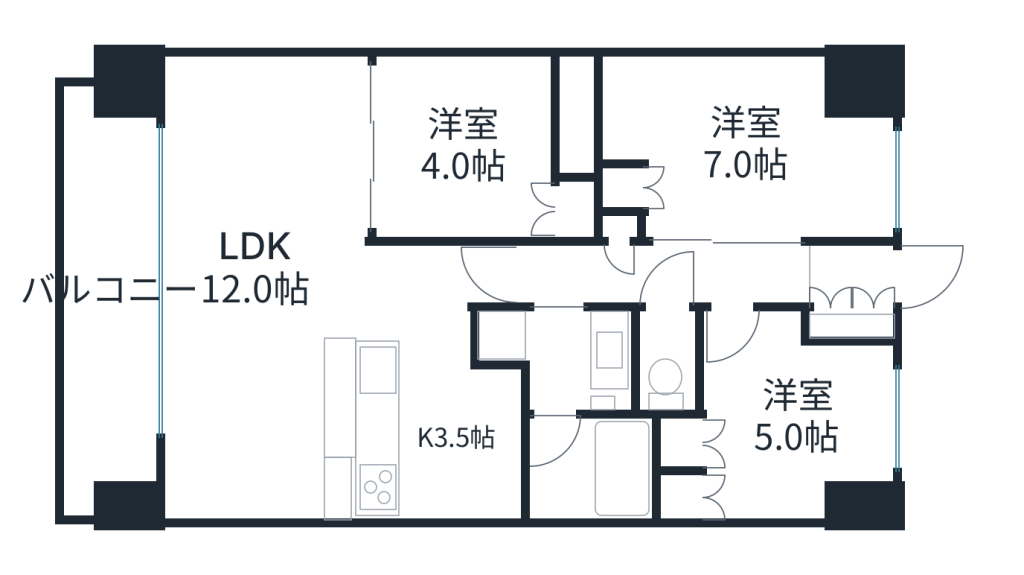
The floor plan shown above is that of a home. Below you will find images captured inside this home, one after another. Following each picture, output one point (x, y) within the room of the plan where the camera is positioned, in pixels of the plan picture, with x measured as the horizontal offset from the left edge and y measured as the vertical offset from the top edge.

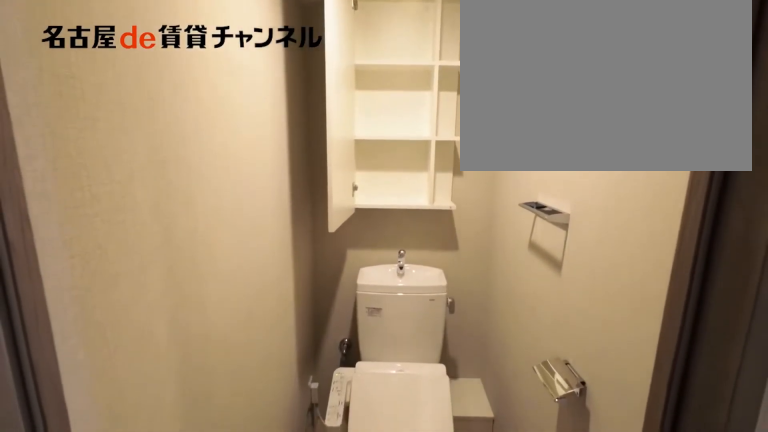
(669, 364)
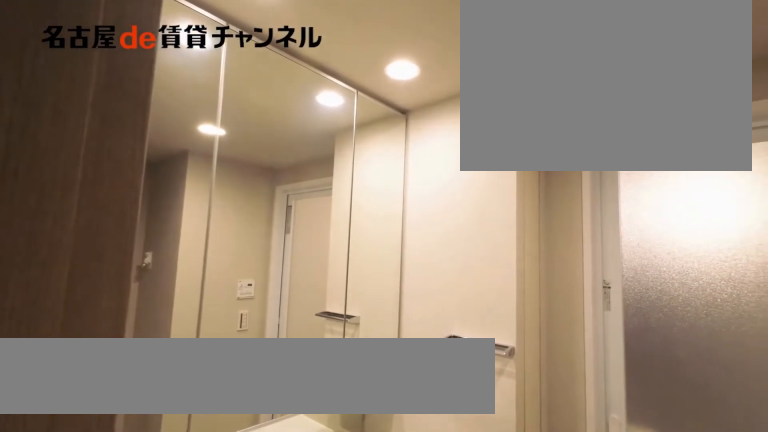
(563, 356)
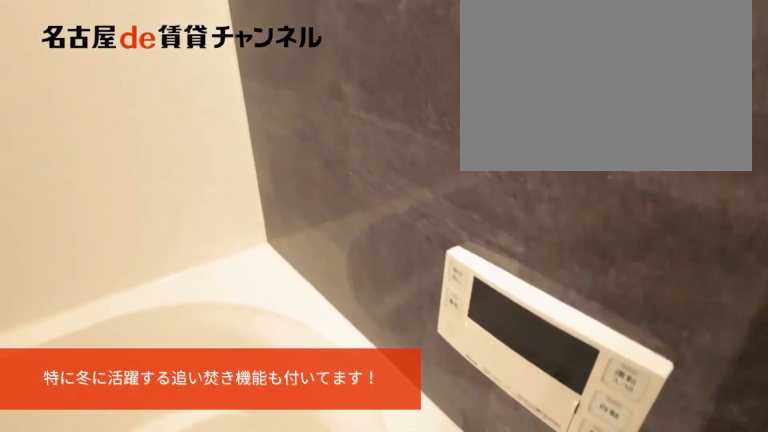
(584, 467)
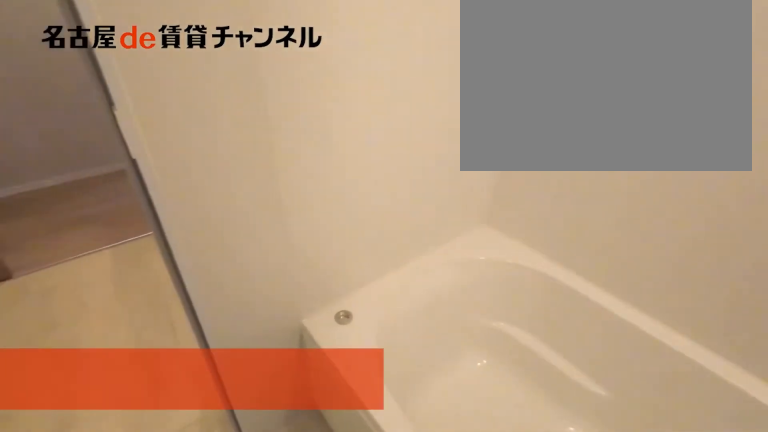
(584, 467)
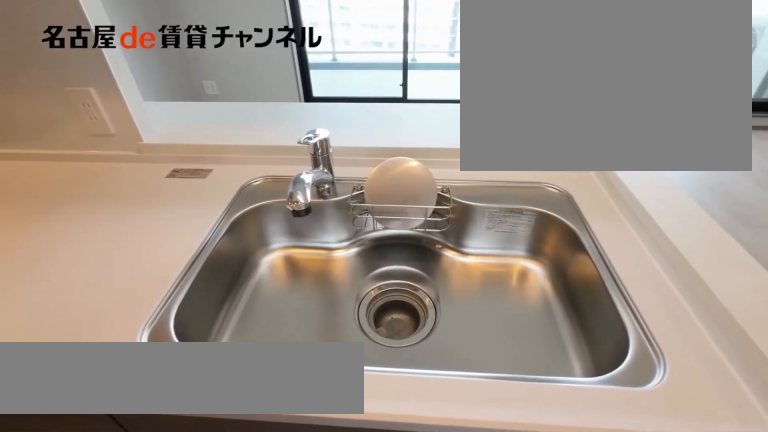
(392, 428)
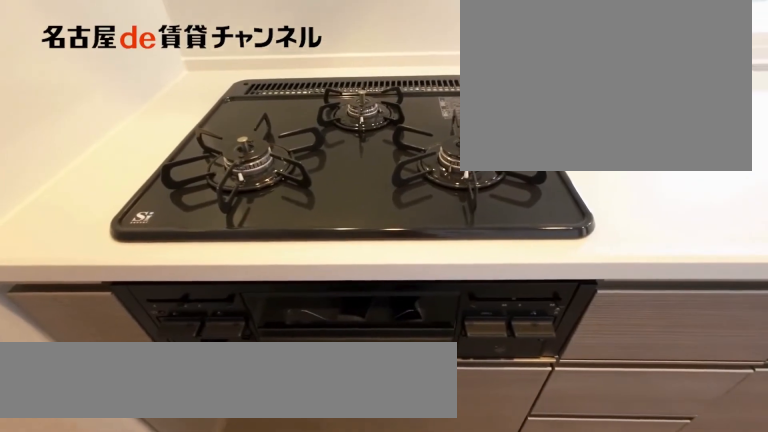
(392, 428)
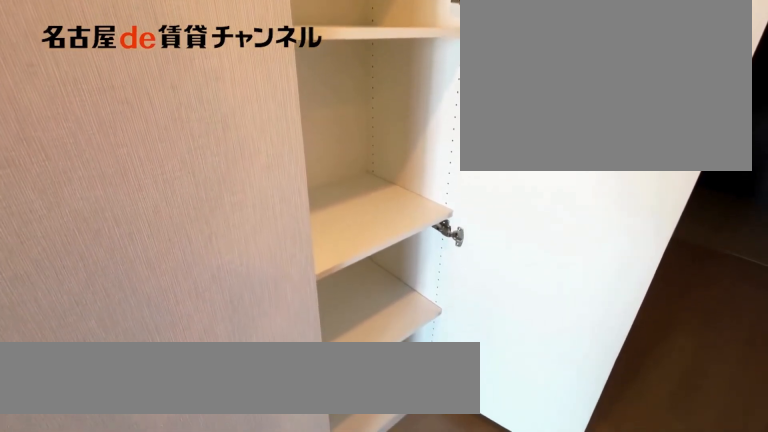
(617, 227)
